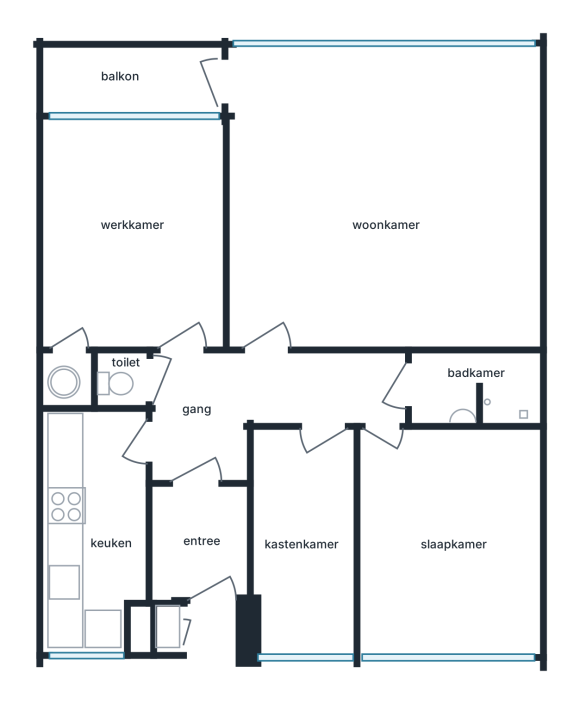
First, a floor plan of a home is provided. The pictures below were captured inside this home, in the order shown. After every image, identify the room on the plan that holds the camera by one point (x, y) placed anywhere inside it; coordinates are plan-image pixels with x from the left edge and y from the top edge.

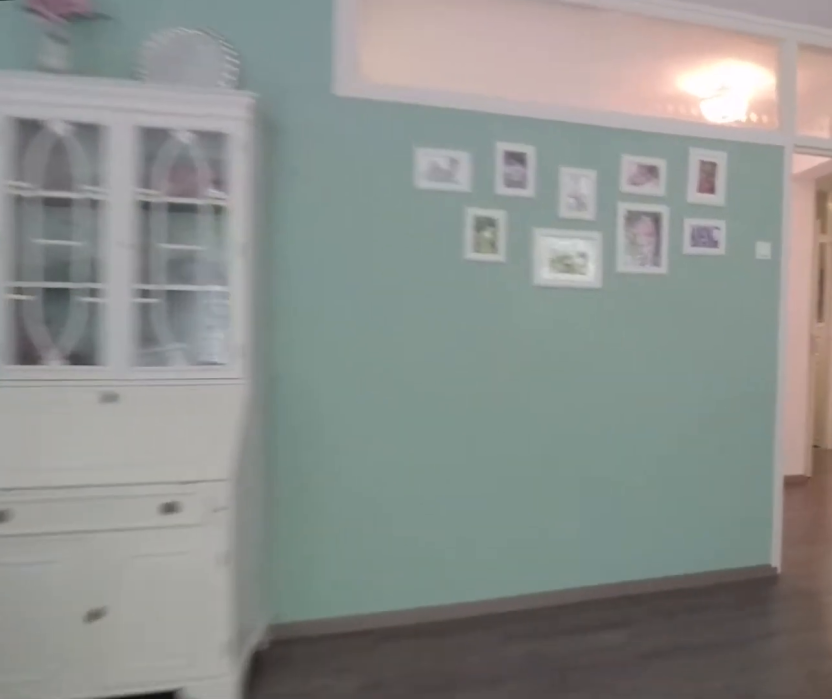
(383, 199)
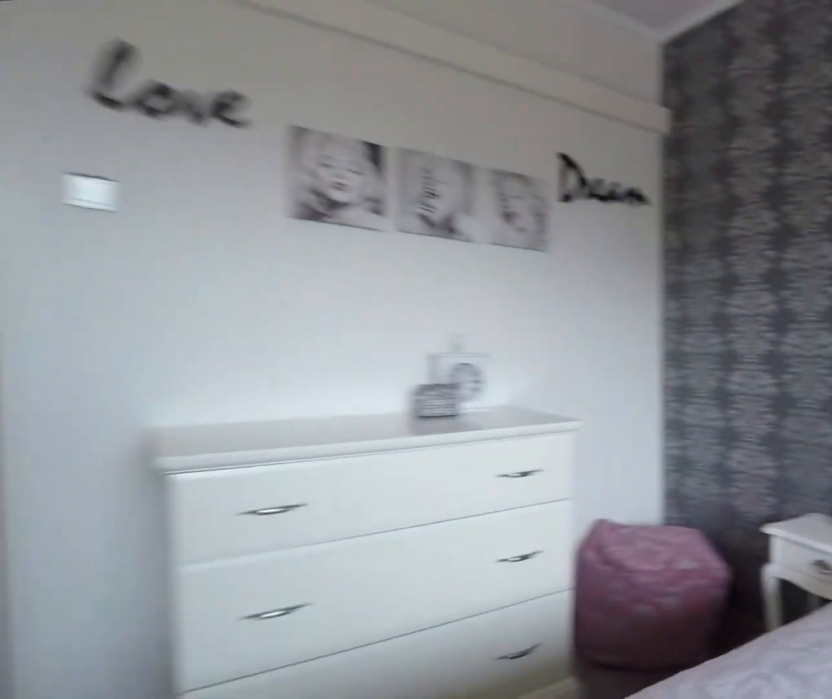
(448, 541)
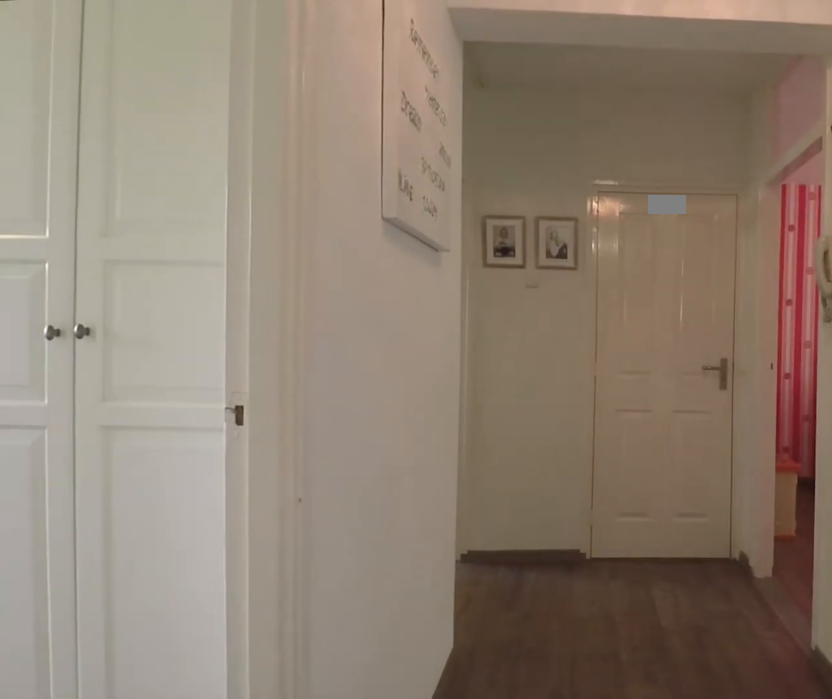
(261, 402)
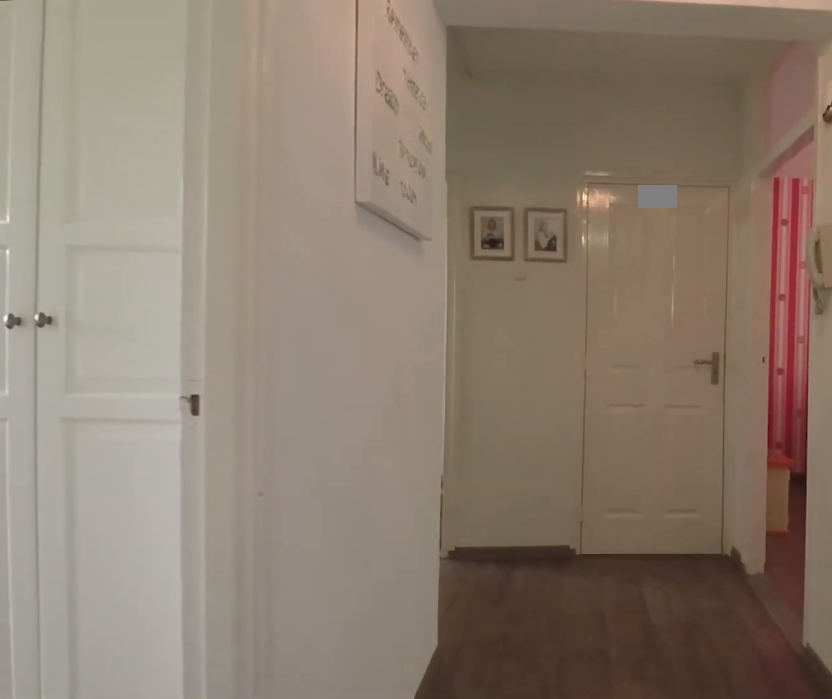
(261, 402)
